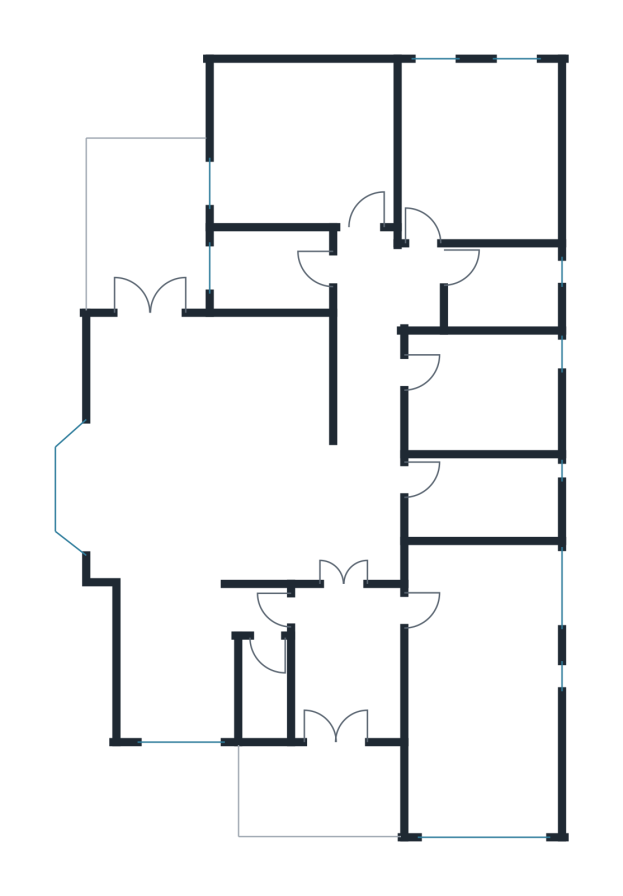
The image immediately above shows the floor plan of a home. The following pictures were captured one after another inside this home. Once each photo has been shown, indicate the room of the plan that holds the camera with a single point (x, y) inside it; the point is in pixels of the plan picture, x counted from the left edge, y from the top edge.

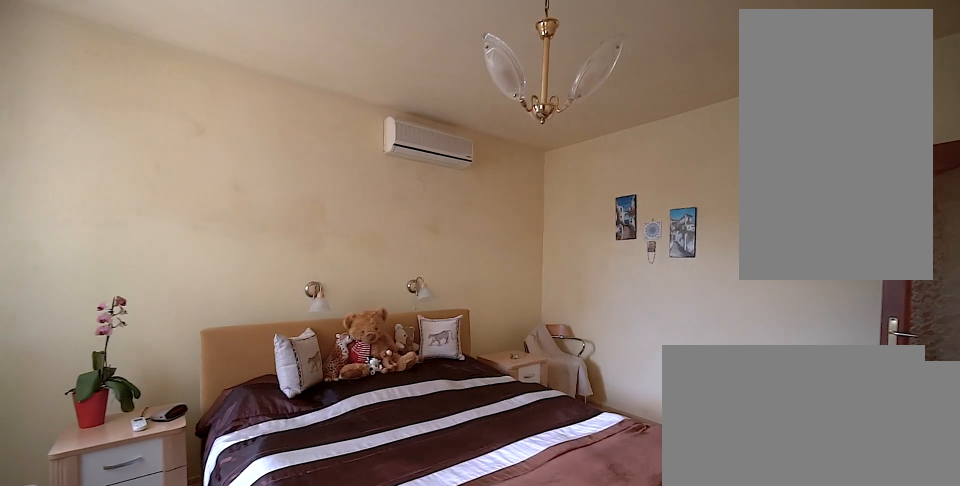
(308, 154)
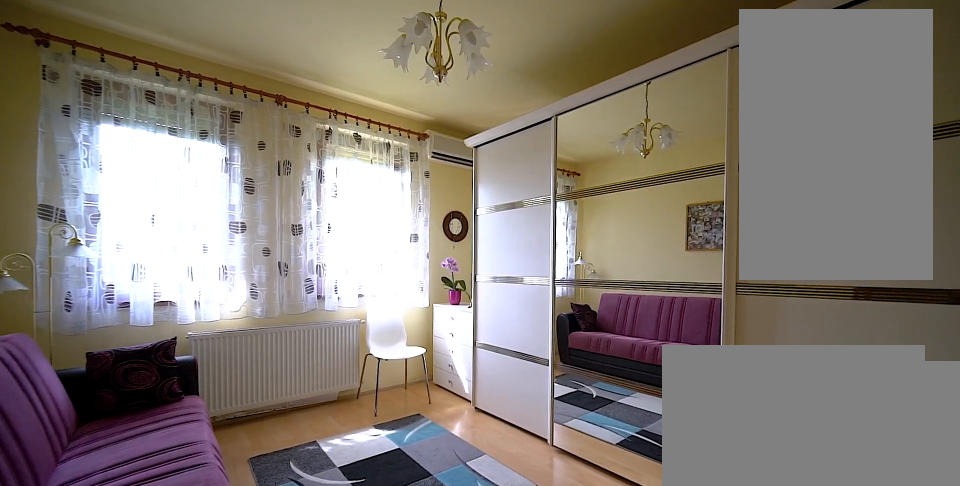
(480, 152)
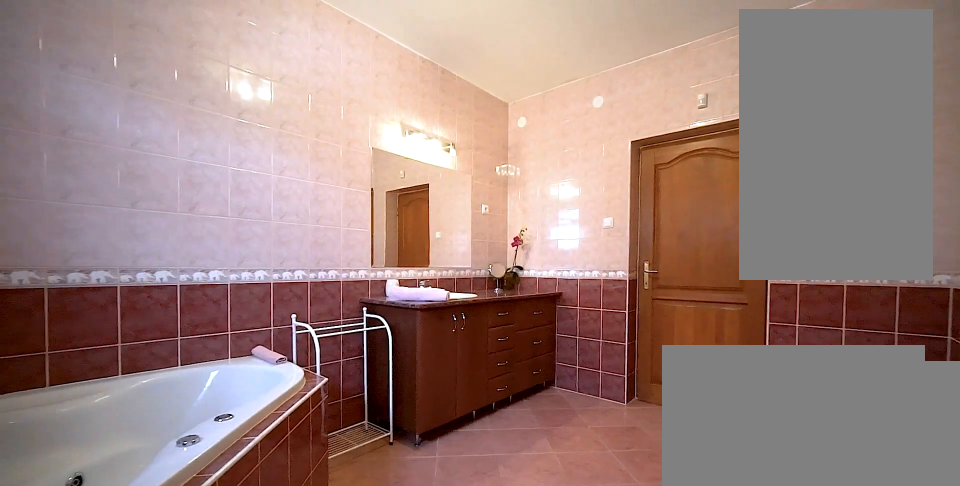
(476, 397)
